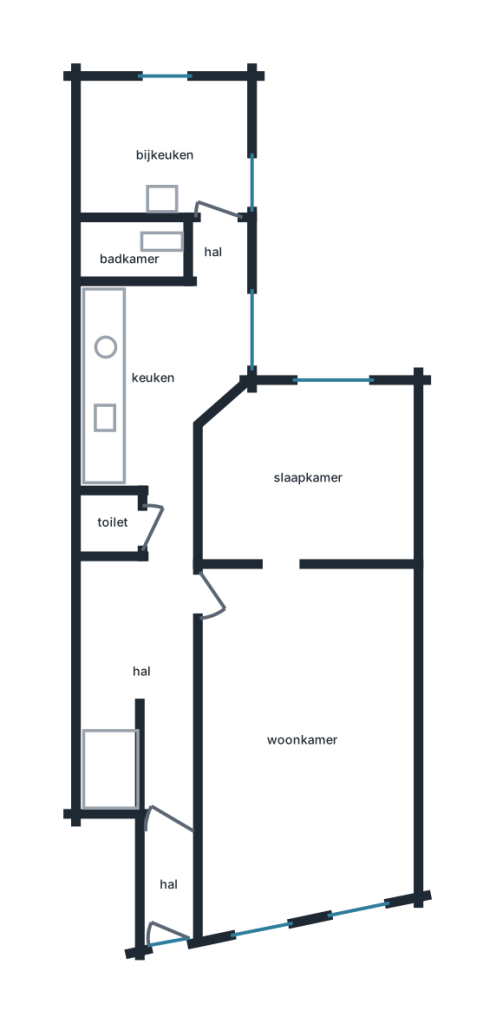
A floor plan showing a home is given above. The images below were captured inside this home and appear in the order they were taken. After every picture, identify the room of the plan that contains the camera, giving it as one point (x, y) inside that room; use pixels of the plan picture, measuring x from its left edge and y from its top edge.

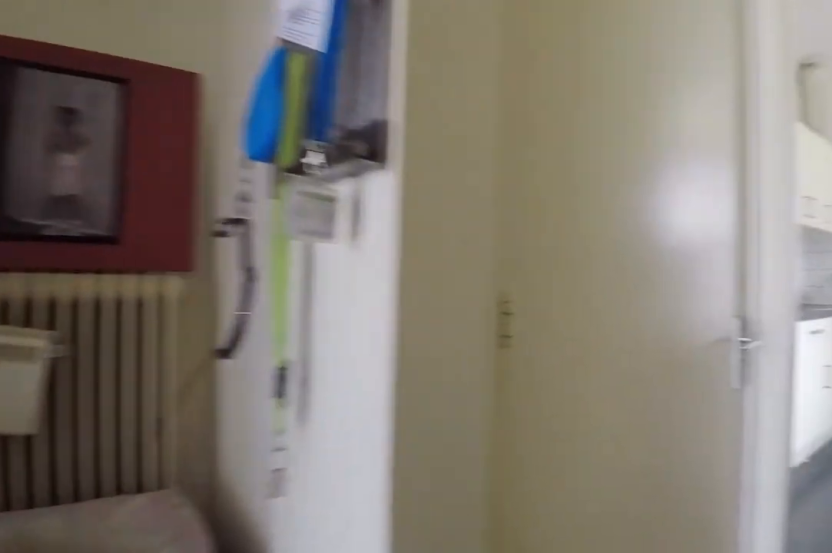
(153, 693)
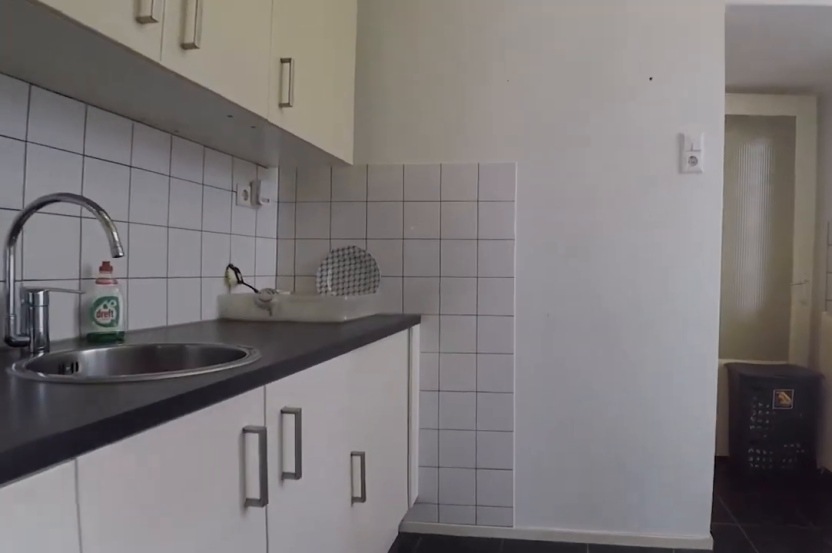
(156, 376)
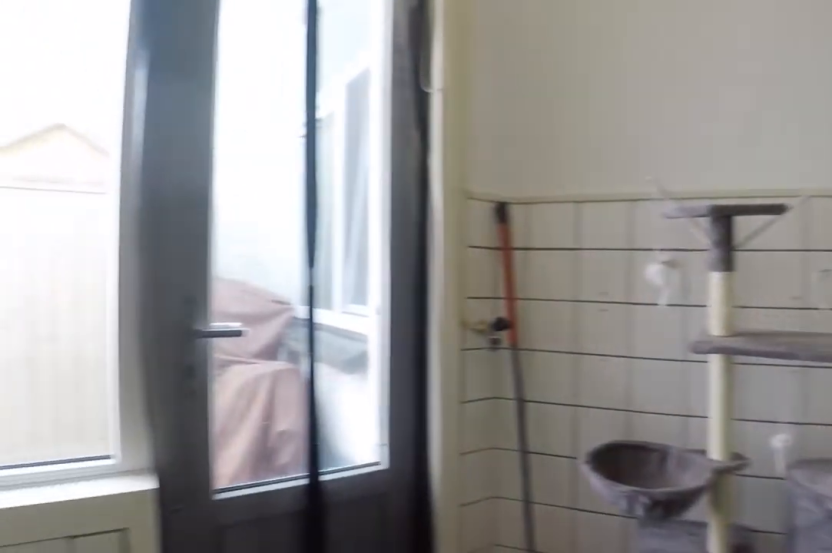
(156, 376)
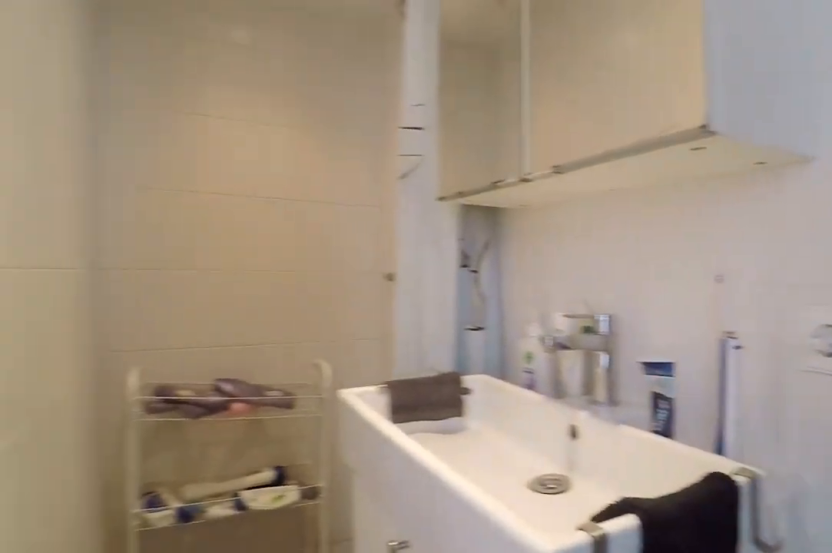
(157, 247)
